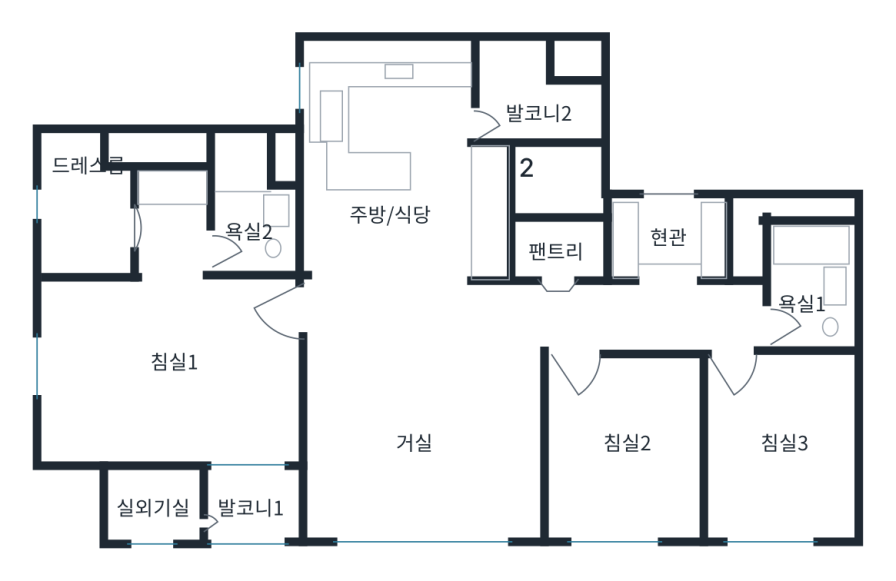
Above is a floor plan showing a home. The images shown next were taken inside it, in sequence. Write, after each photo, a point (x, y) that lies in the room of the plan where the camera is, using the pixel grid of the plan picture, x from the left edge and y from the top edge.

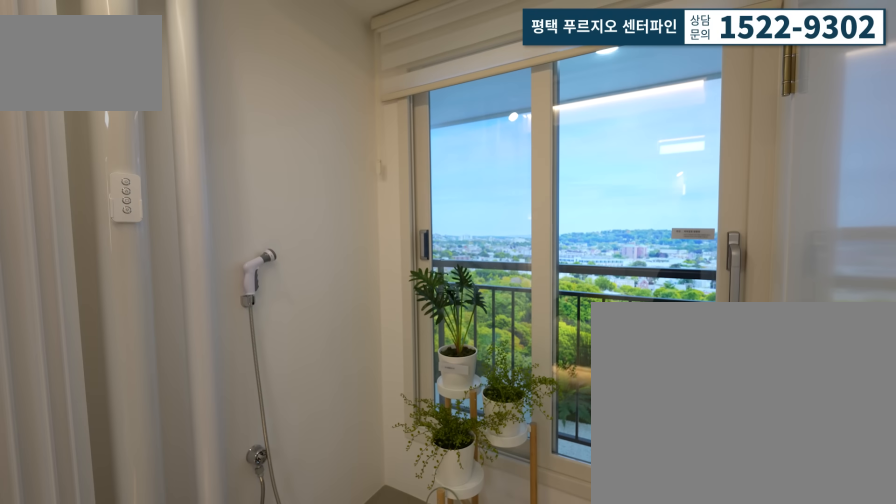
(245, 494)
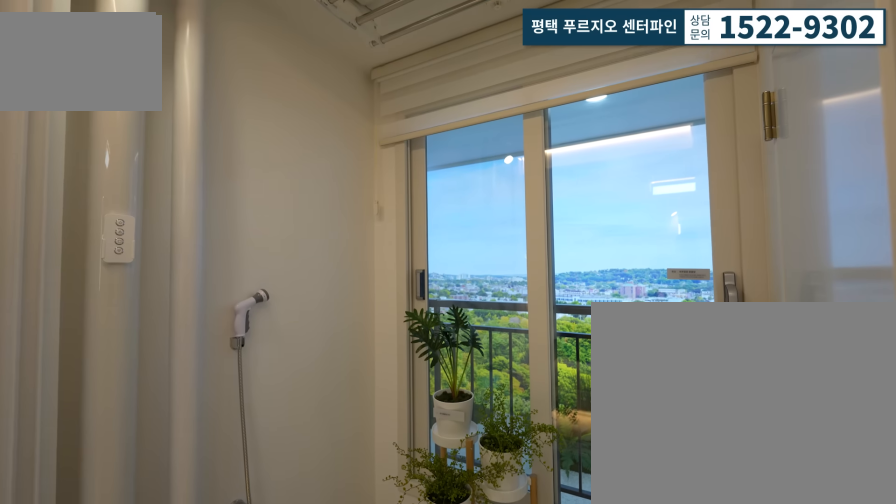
(293, 505)
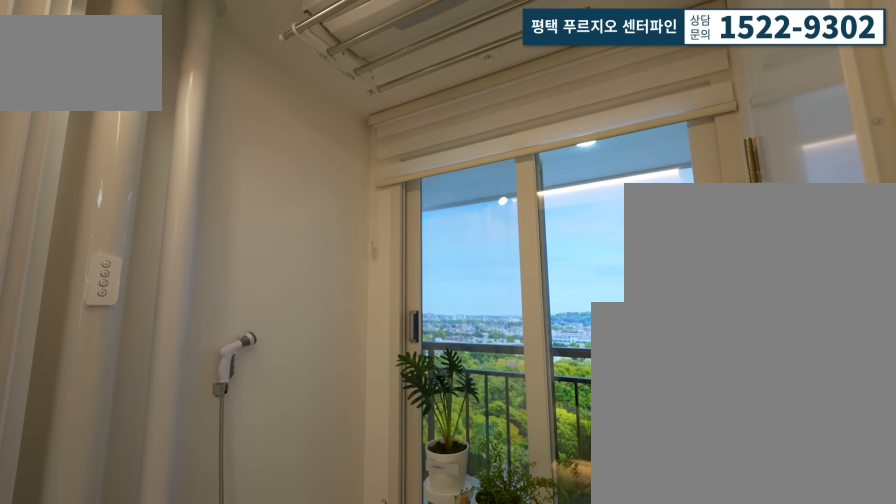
(245, 493)
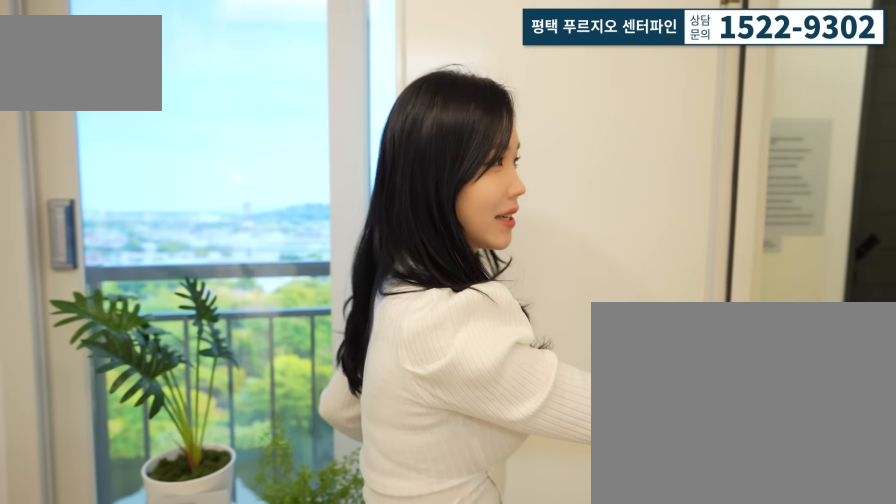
(245, 493)
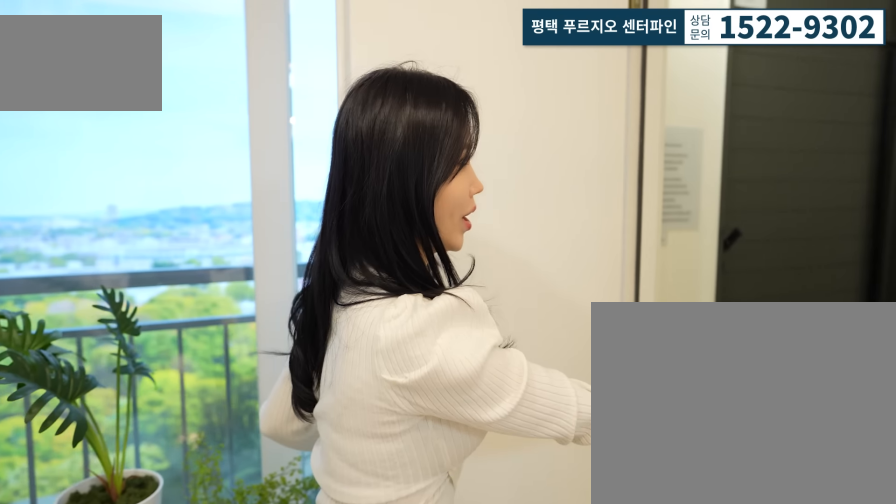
(245, 506)
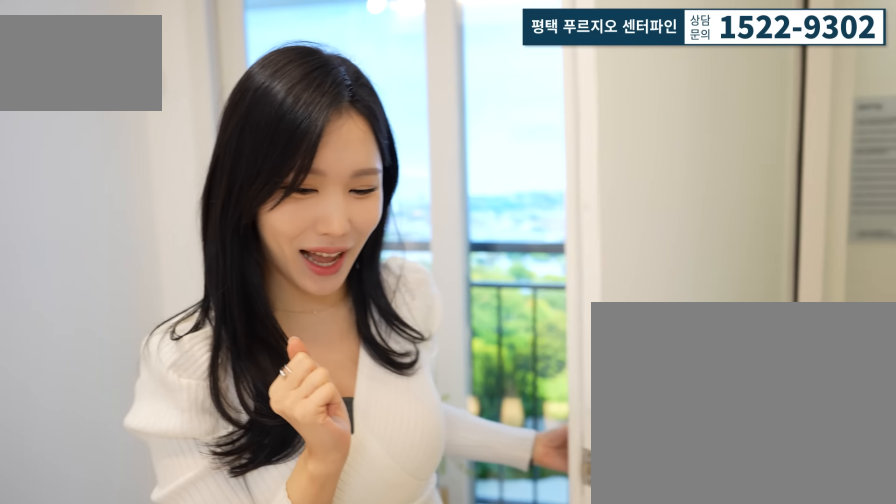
(245, 493)
